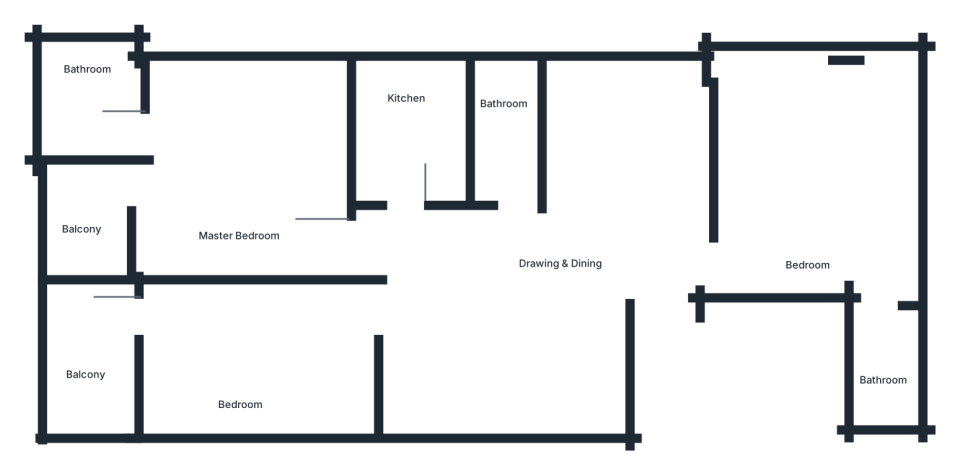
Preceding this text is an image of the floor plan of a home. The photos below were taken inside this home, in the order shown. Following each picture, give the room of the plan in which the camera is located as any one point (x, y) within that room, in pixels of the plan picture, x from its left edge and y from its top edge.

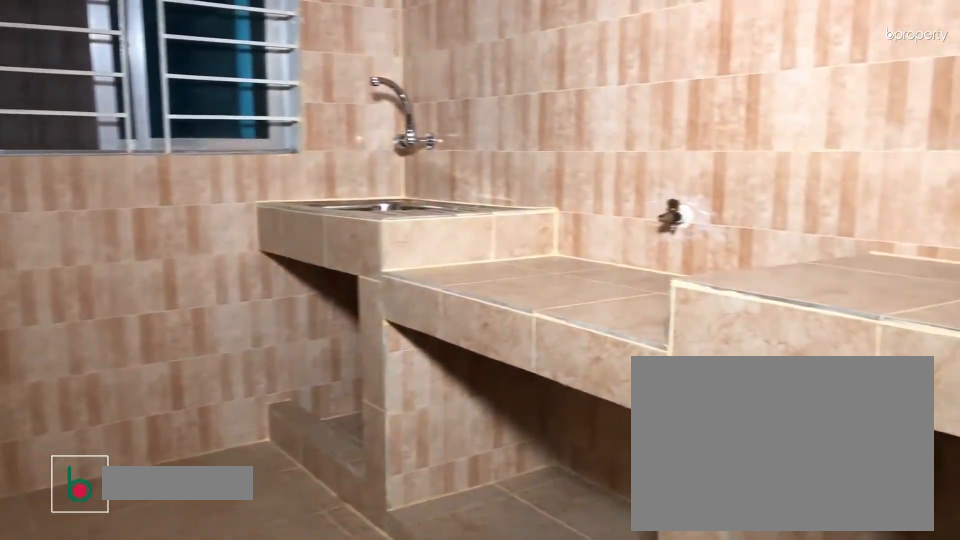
(411, 132)
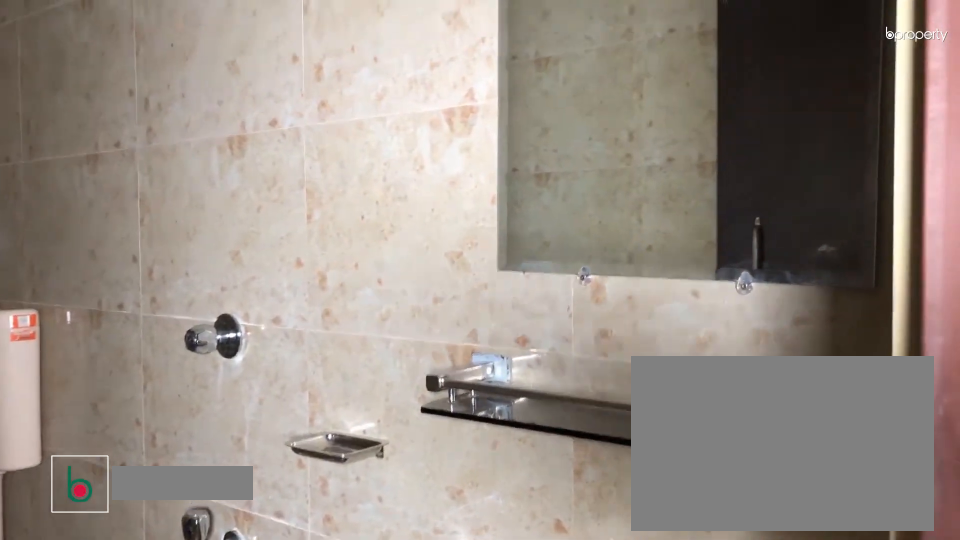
(508, 136)
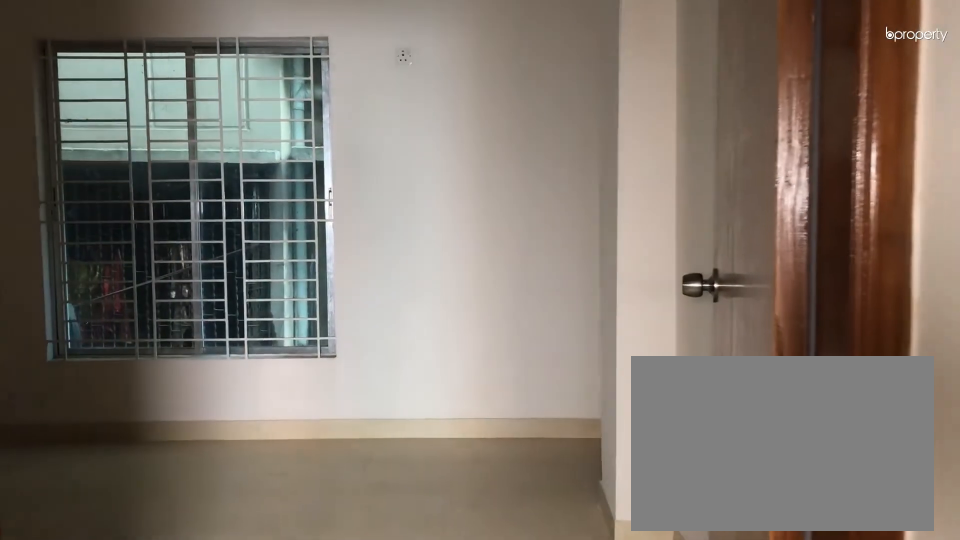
(734, 263)
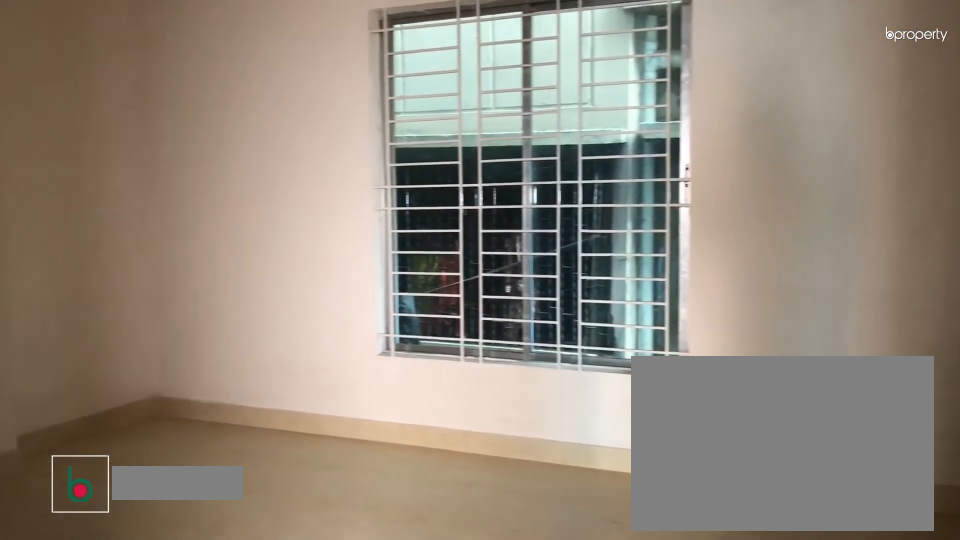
(801, 177)
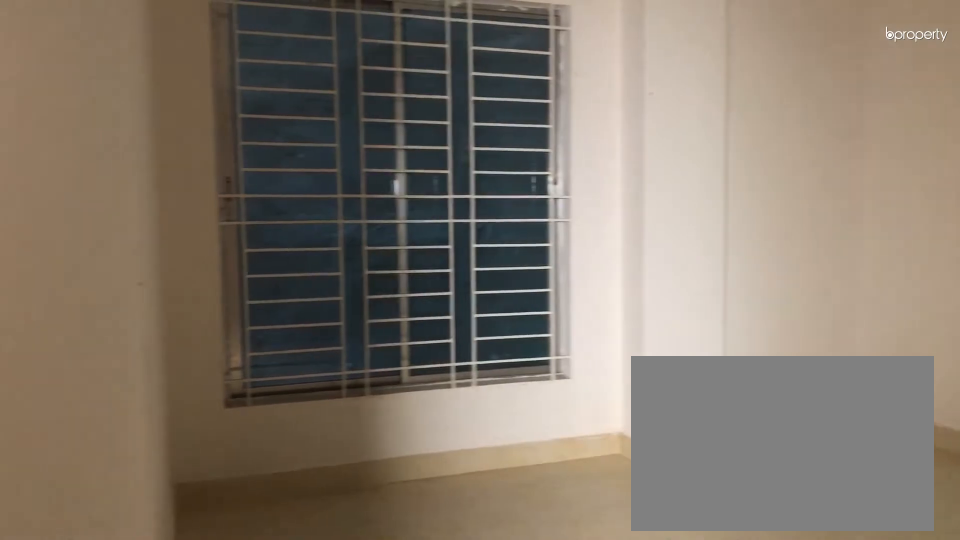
(801, 177)
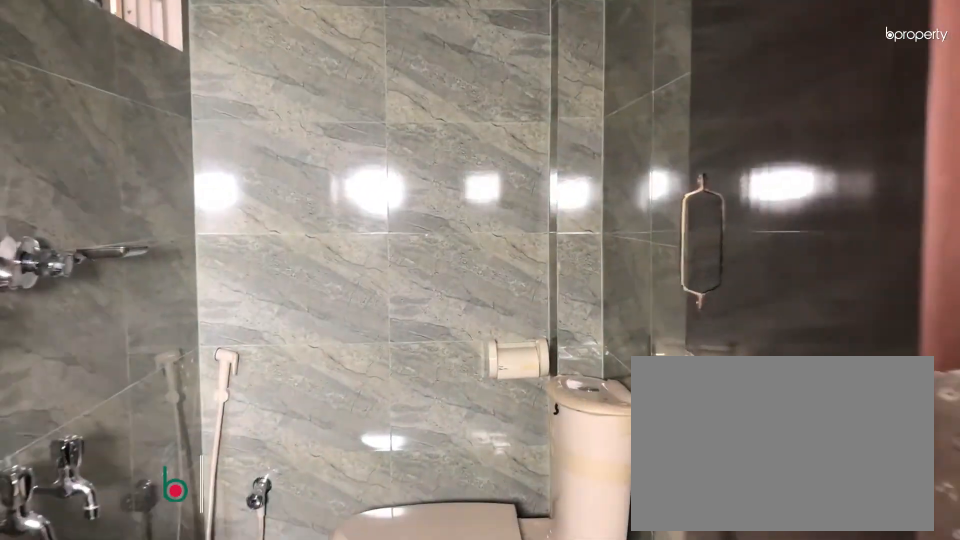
(891, 362)
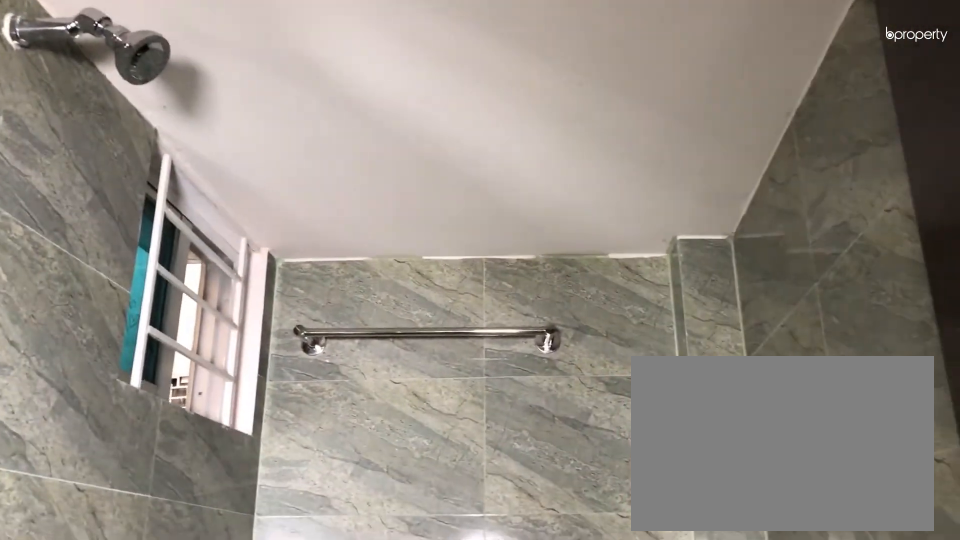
(891, 362)
